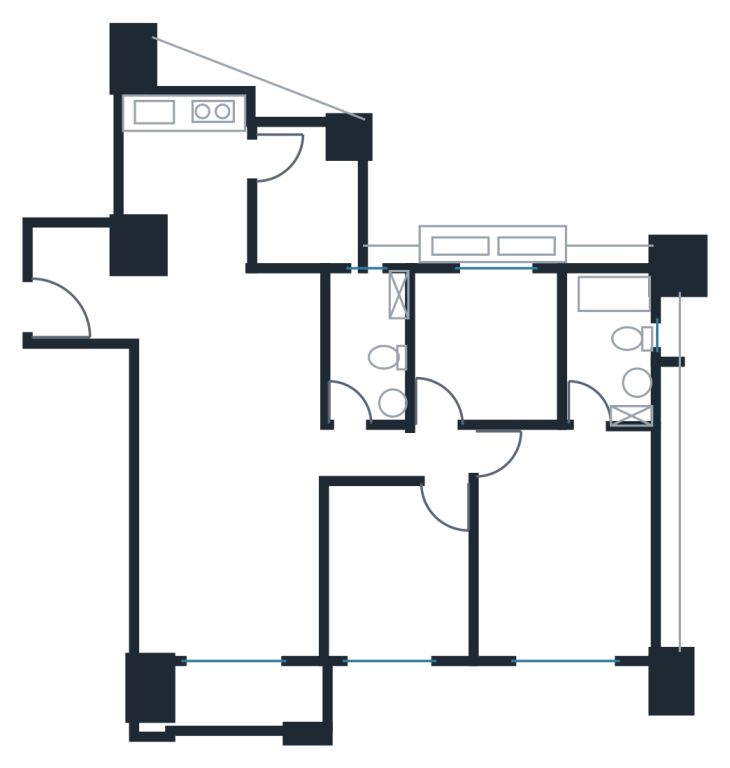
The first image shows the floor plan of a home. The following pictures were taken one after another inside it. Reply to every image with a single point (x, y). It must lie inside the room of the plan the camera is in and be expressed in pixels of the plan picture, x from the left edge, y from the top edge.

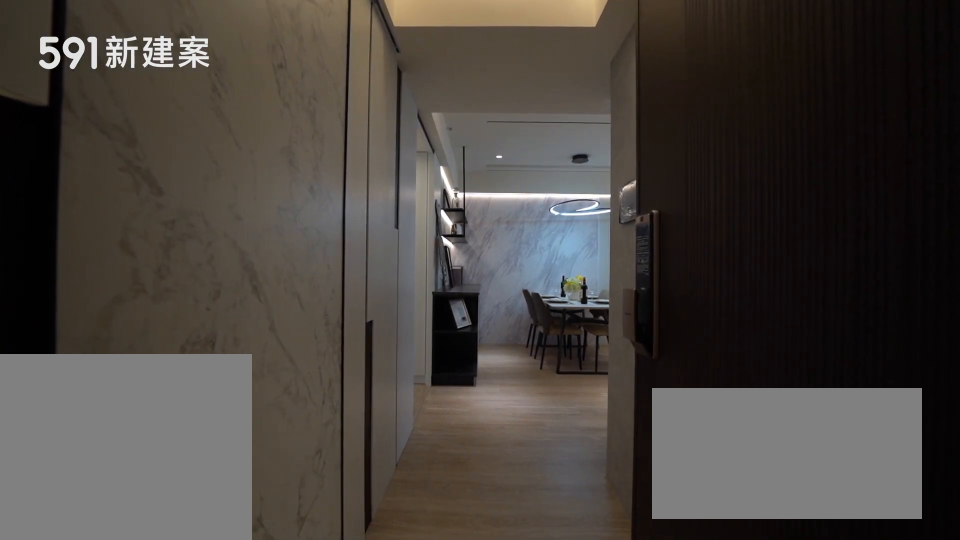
(90, 286)
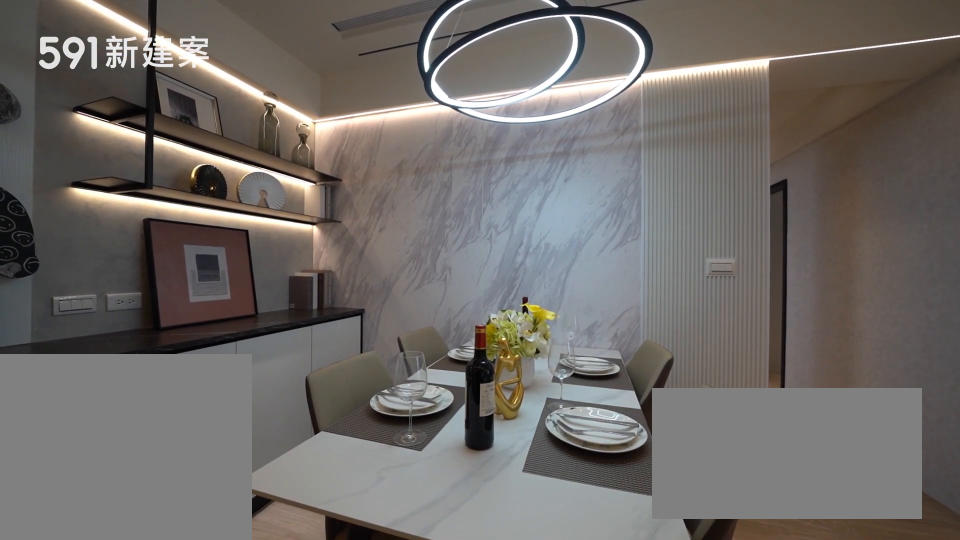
(234, 360)
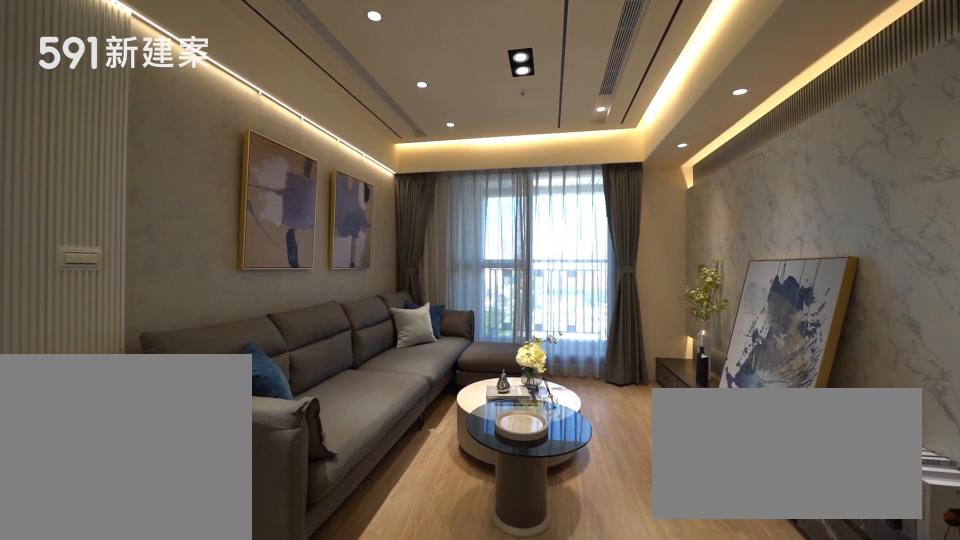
(231, 574)
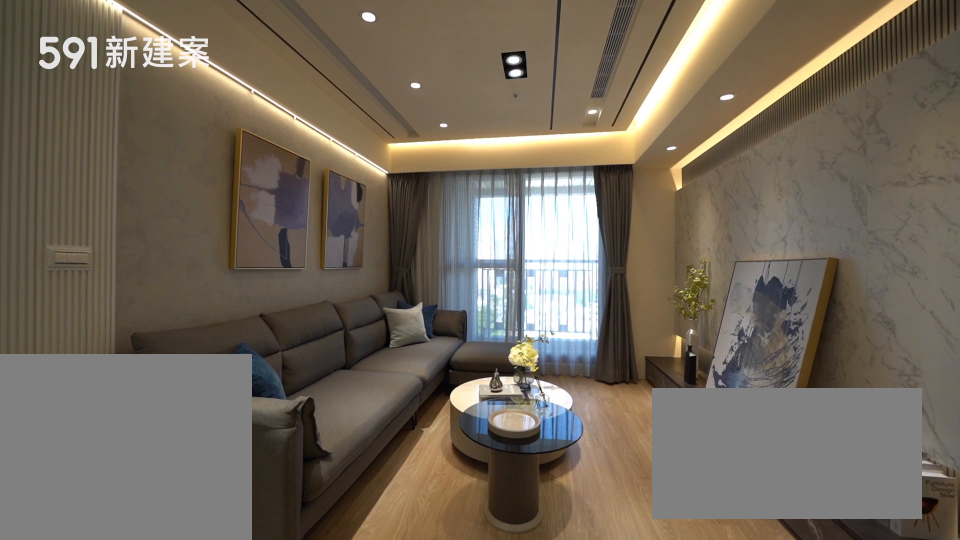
(231, 574)
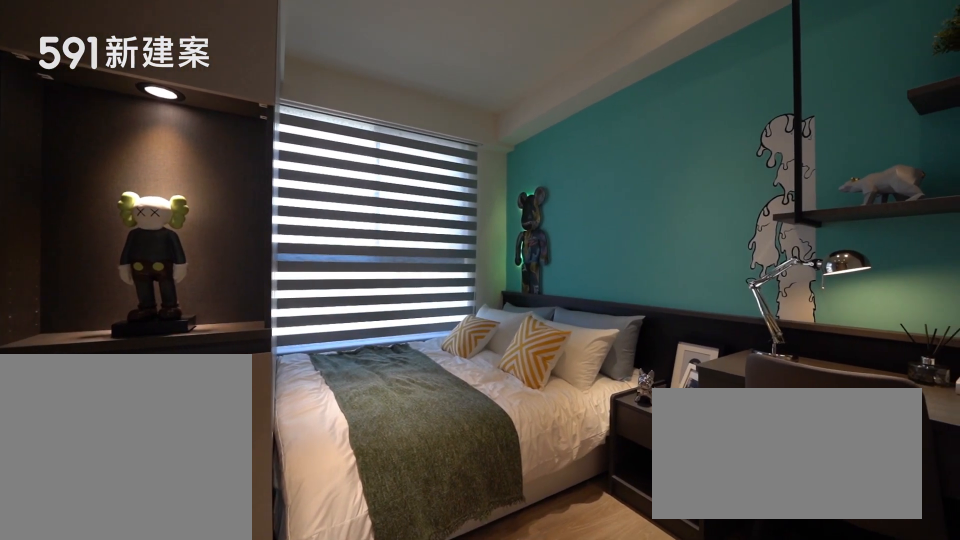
(394, 575)
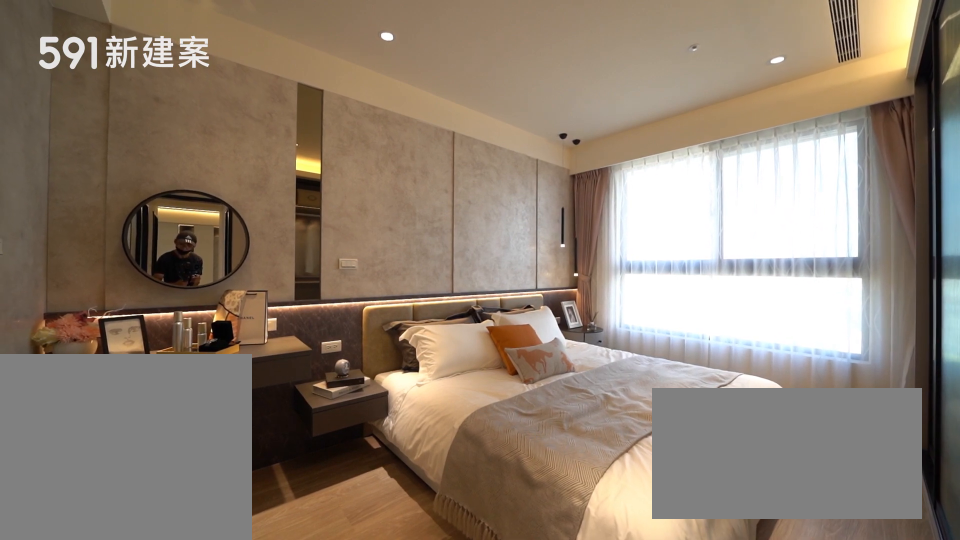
(565, 548)
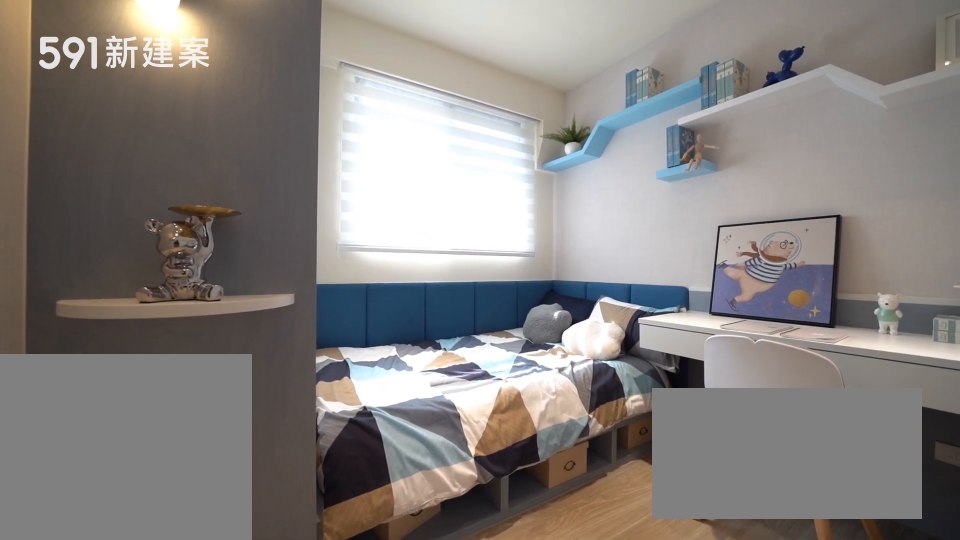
(490, 345)
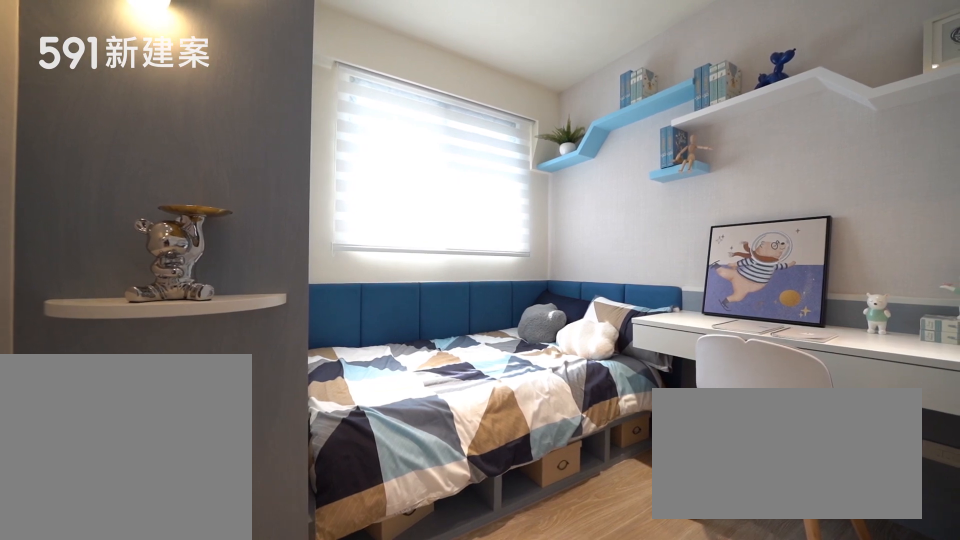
(490, 345)
